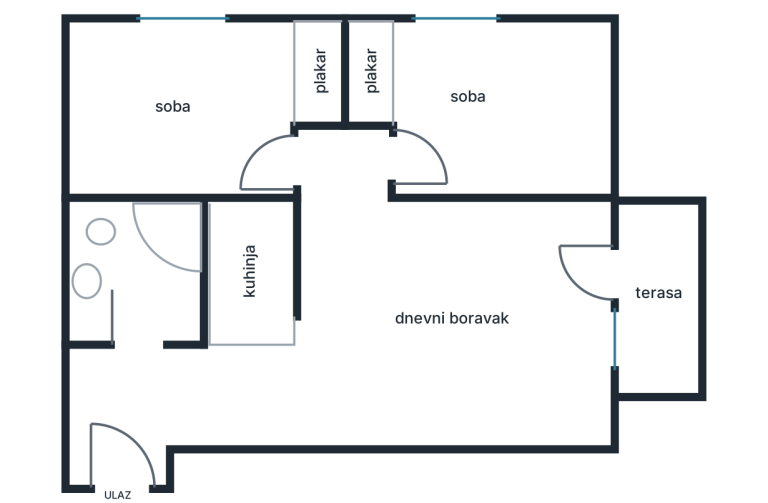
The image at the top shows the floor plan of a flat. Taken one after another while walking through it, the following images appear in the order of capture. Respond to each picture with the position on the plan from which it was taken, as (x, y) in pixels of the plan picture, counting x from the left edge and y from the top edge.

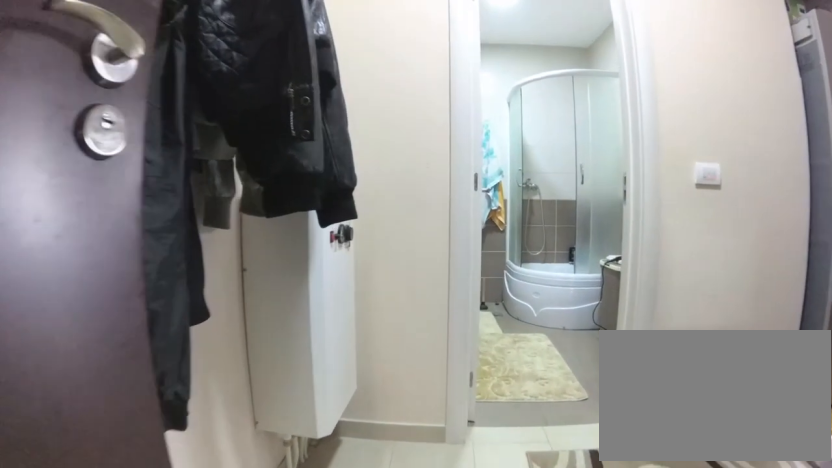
(111, 487)
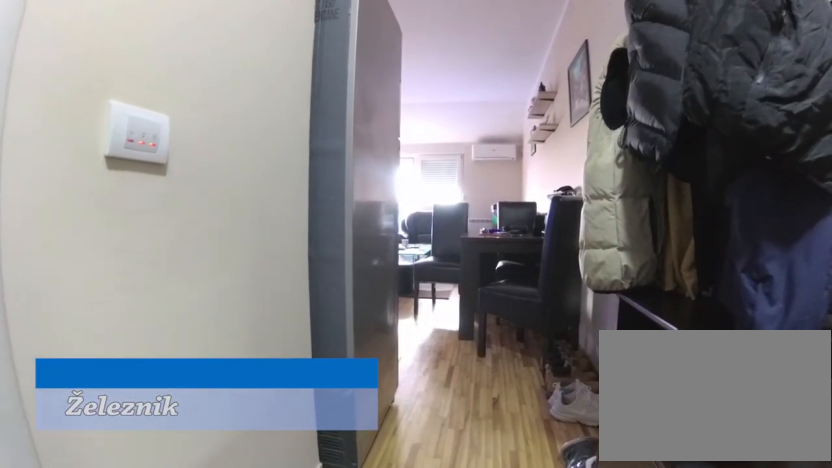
(112, 417)
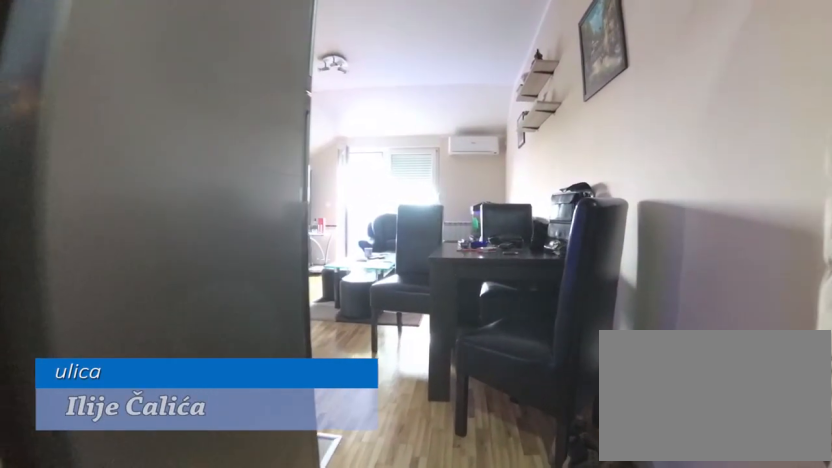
(162, 413)
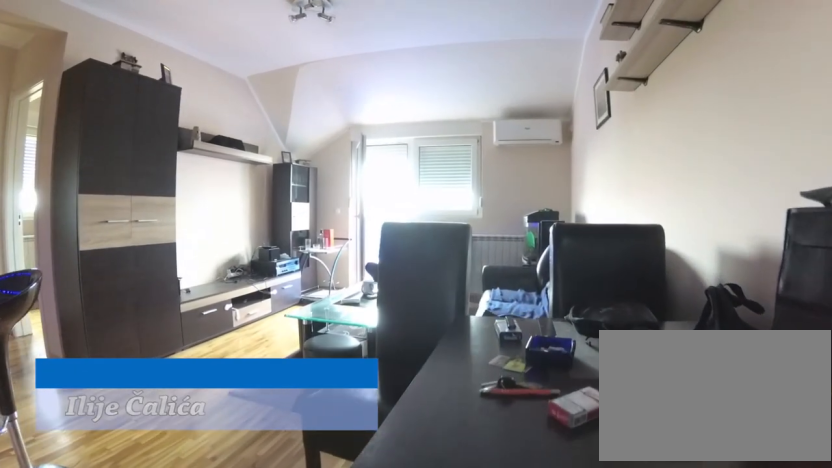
(252, 407)
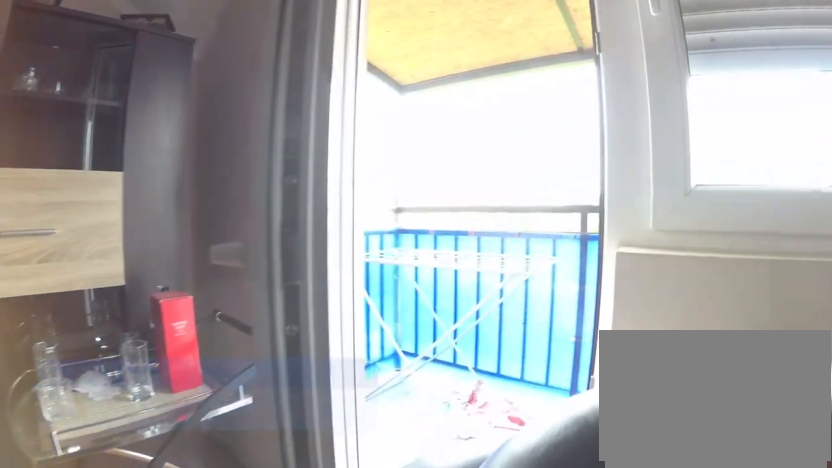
(506, 326)
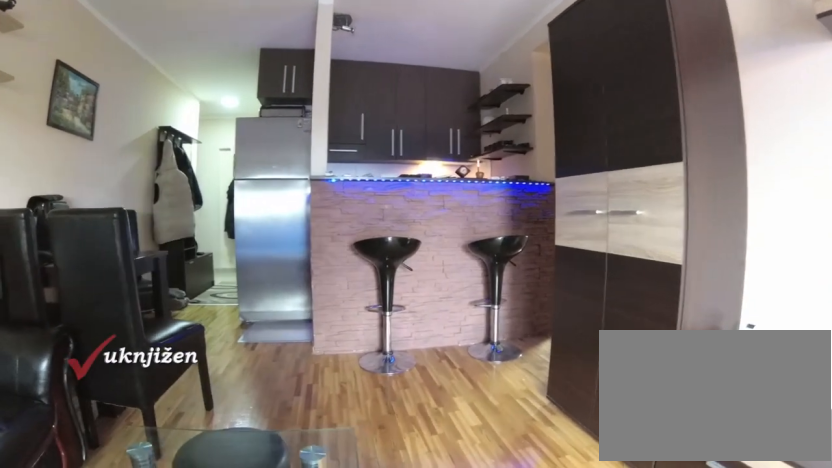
(517, 309)
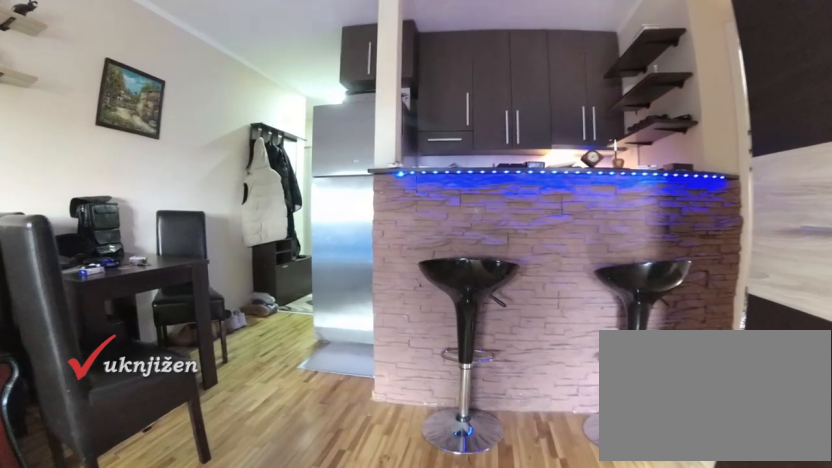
(448, 293)
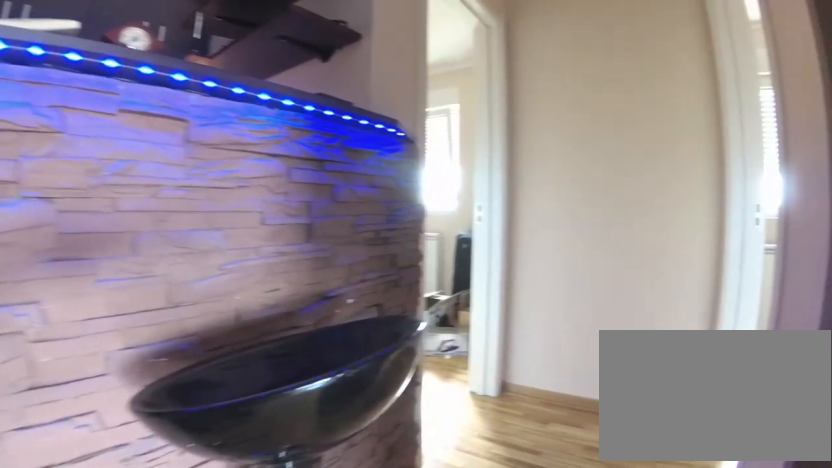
(360, 265)
